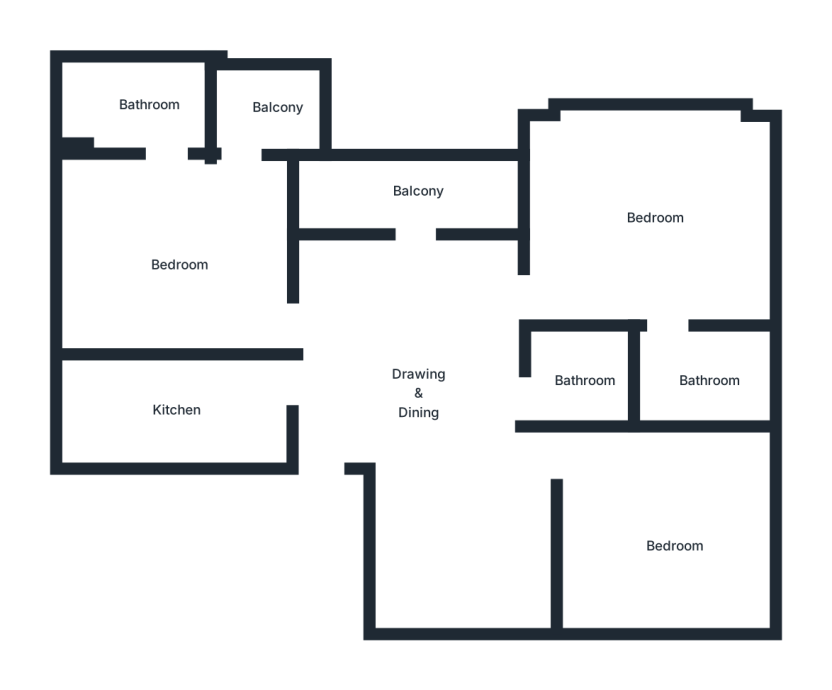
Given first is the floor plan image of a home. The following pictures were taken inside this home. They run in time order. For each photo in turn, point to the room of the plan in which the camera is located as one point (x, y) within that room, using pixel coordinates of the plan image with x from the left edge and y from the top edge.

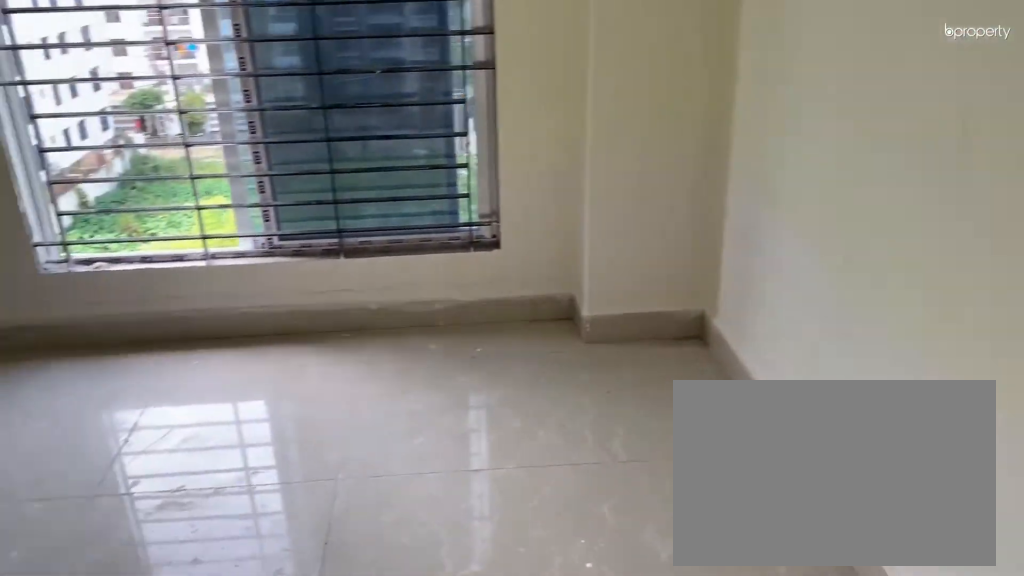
(649, 223)
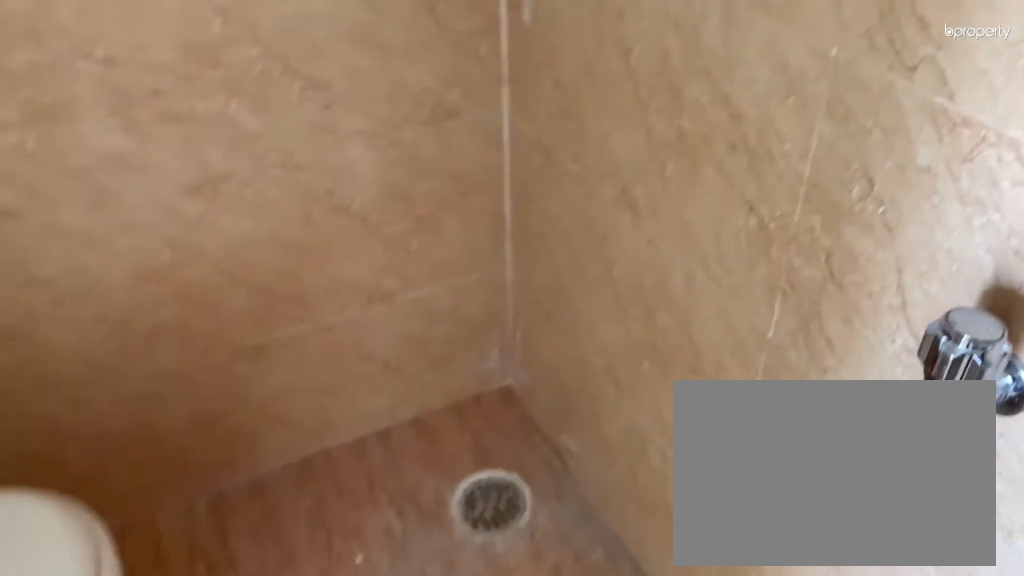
(708, 374)
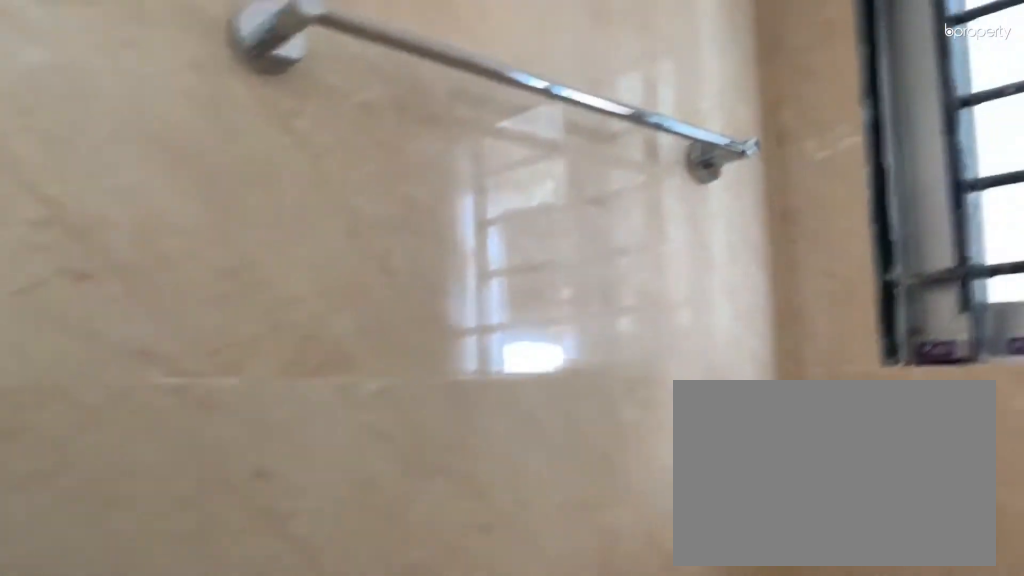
(708, 374)
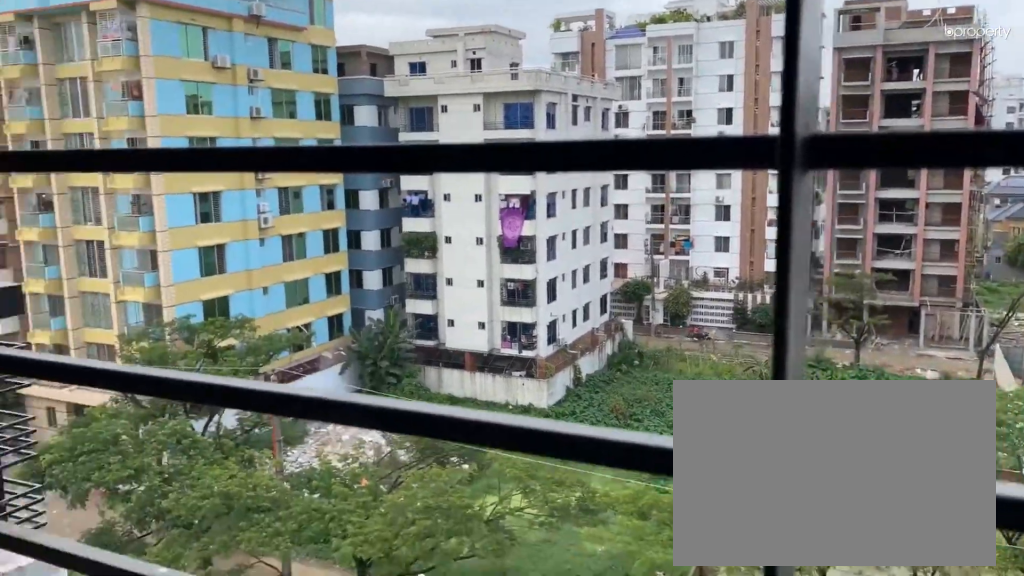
(418, 196)
